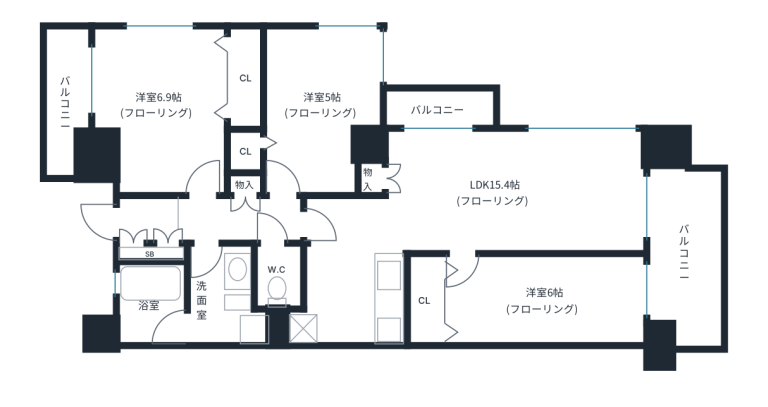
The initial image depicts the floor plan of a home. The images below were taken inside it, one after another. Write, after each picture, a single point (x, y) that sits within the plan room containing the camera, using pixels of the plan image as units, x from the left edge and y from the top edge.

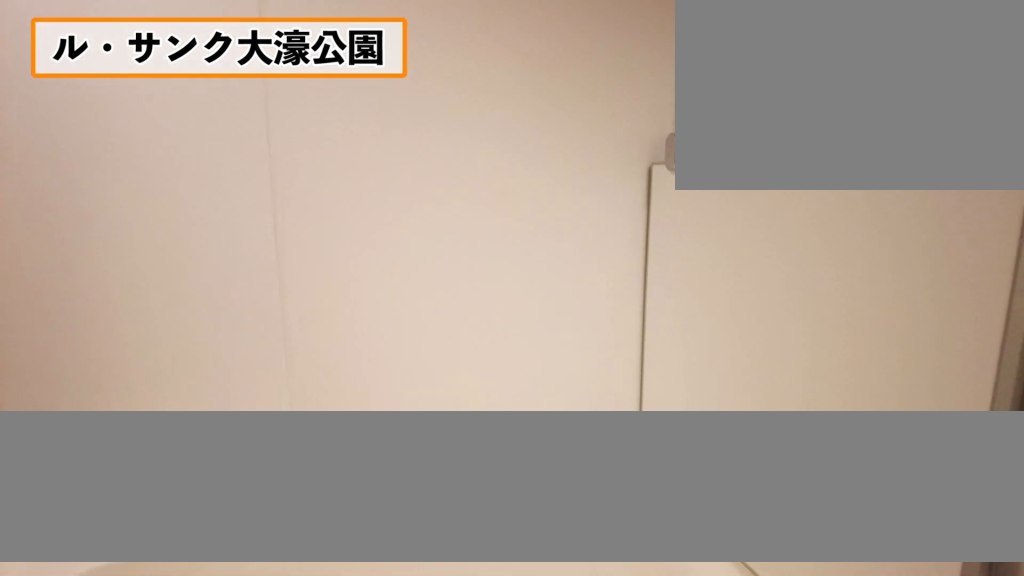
(163, 309)
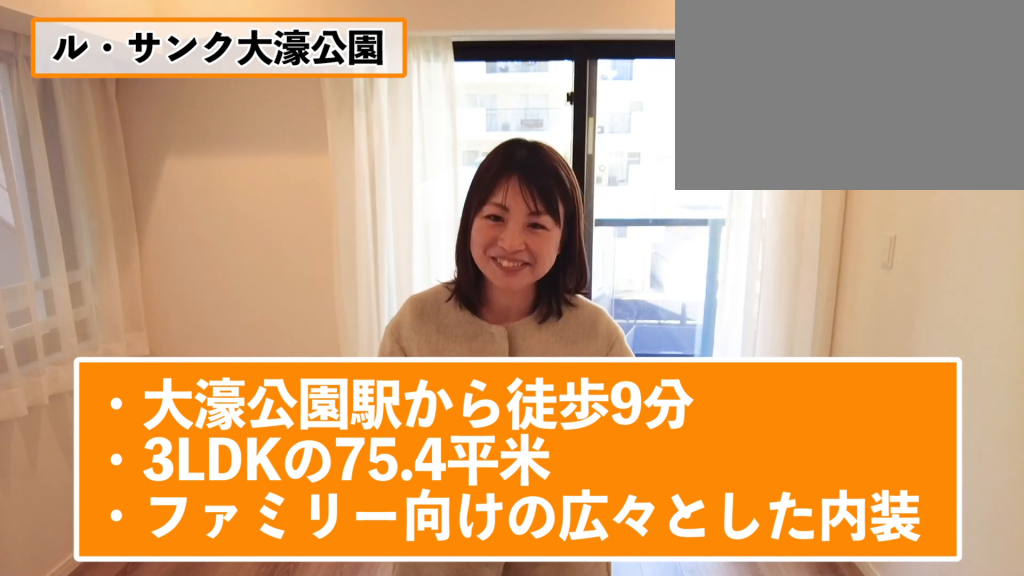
(505, 197)
